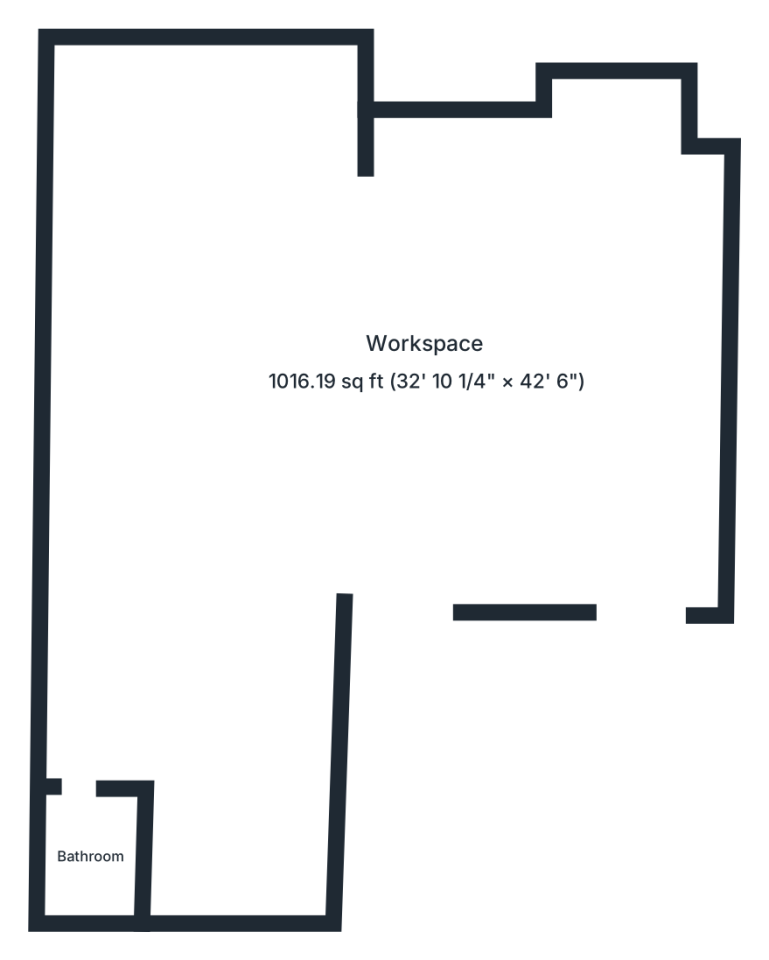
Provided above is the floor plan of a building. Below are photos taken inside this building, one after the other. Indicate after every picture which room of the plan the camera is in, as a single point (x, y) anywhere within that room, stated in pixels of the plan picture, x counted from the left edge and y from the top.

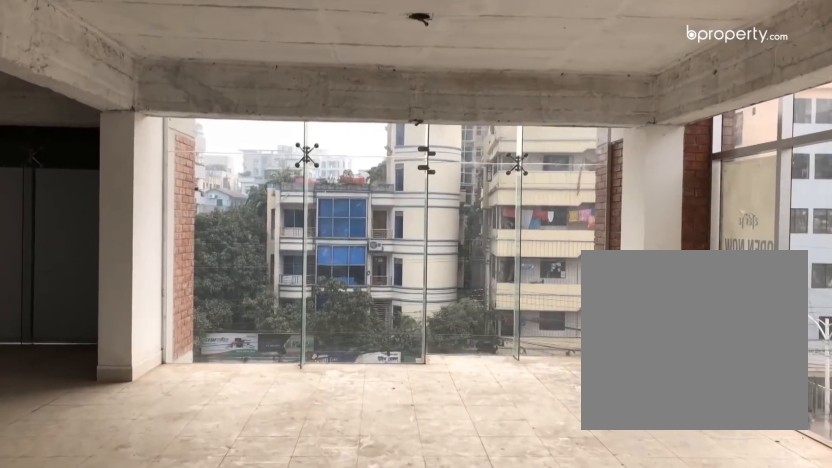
(429, 368)
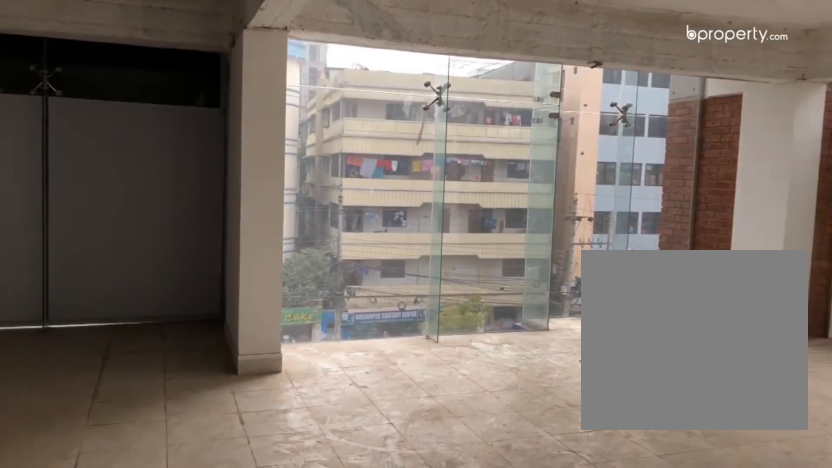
(429, 368)
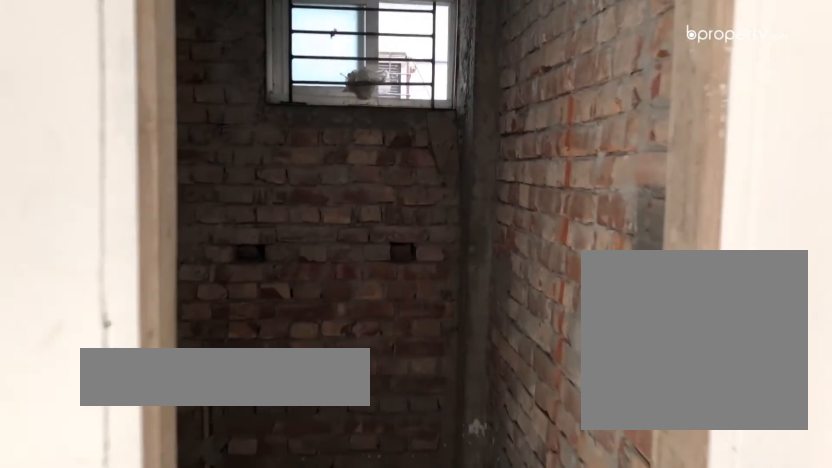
(91, 864)
